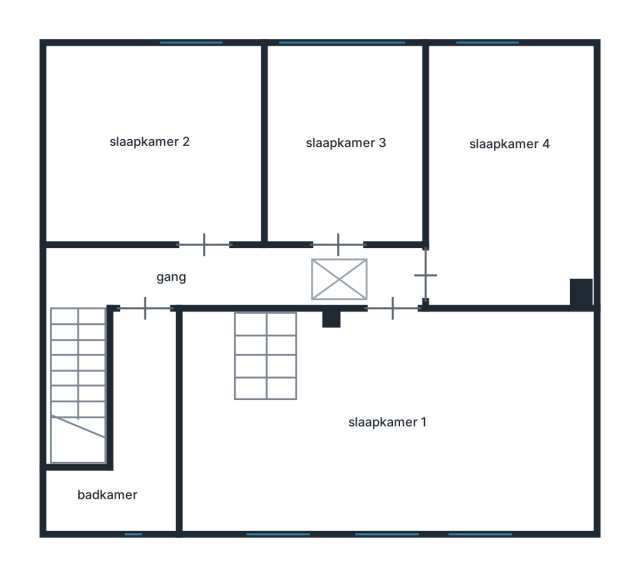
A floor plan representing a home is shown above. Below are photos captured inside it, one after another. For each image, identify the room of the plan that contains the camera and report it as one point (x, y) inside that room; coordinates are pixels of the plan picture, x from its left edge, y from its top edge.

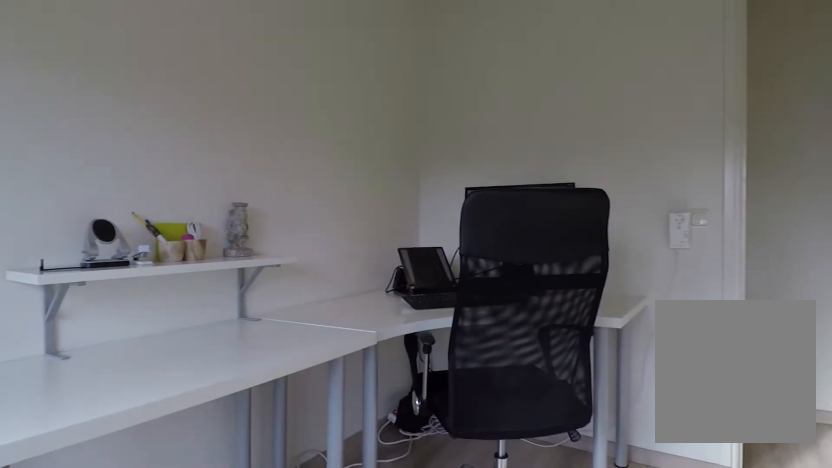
(341, 113)
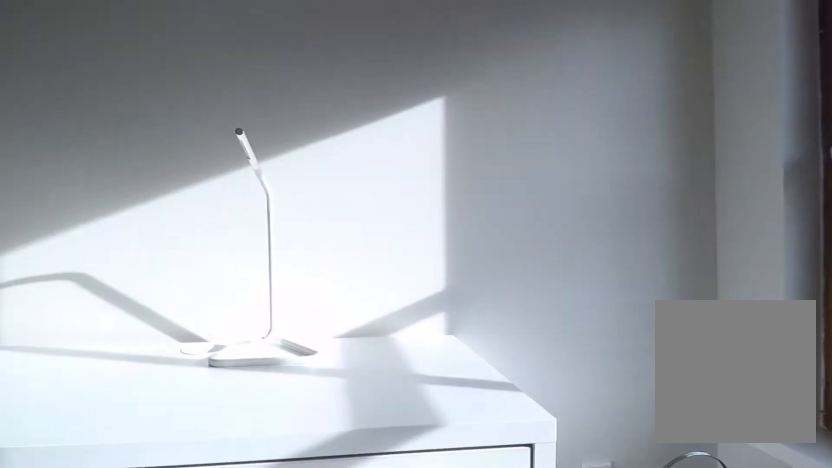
(514, 123)
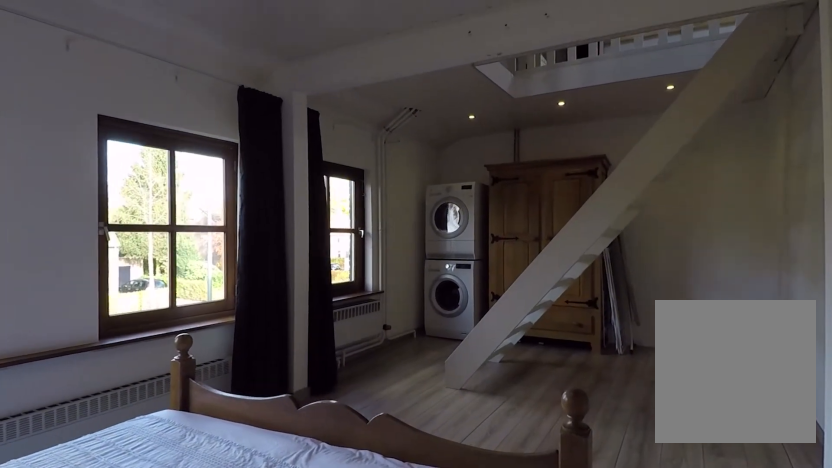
(220, 433)
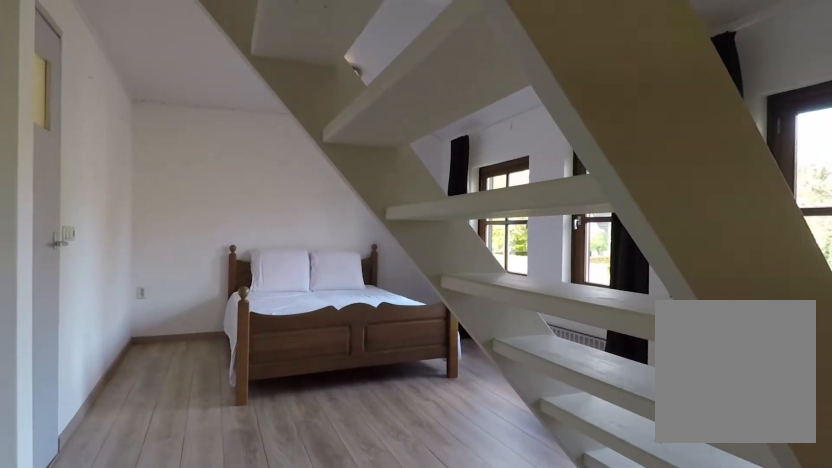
(220, 433)
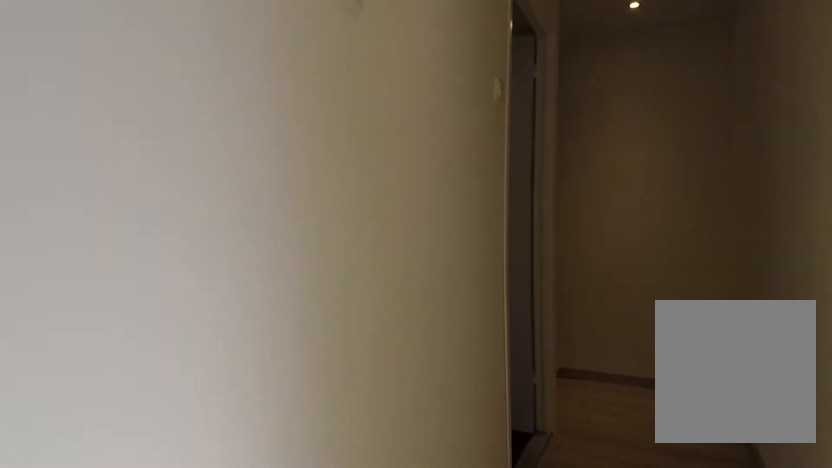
(163, 271)
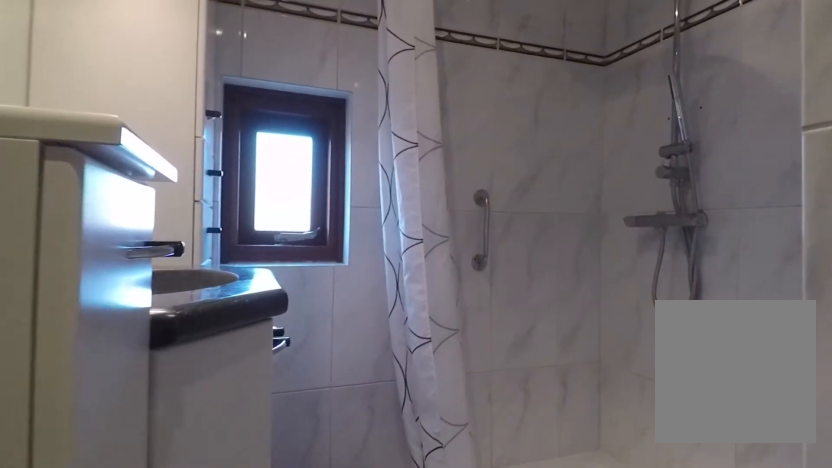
(133, 436)
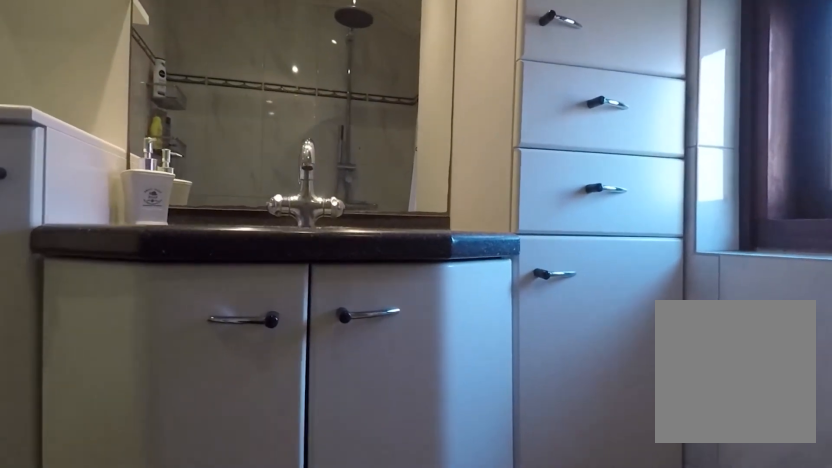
(133, 436)
